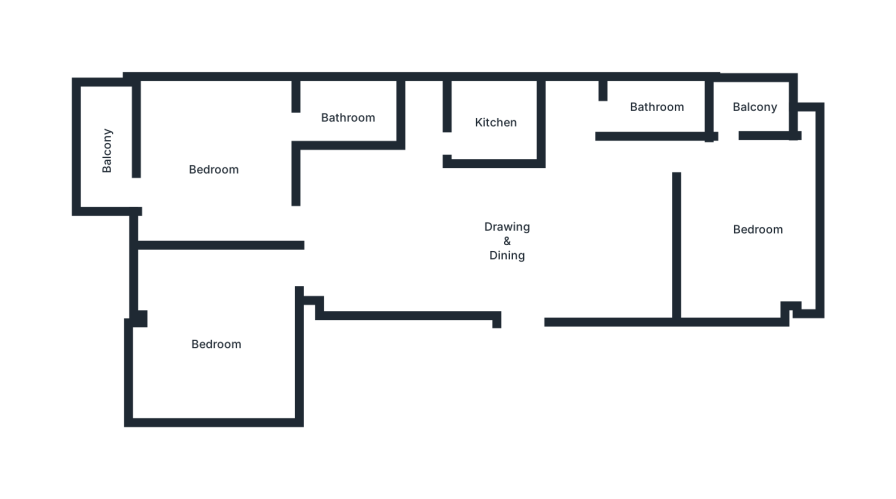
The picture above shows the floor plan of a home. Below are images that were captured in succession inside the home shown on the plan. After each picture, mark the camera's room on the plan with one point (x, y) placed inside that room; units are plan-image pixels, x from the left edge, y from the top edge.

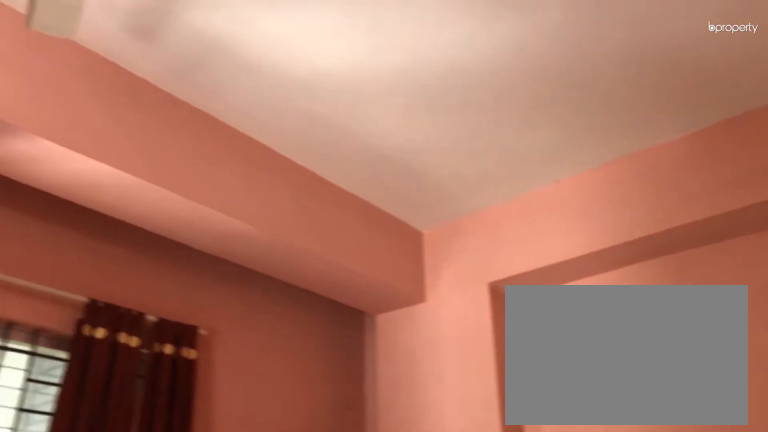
(763, 222)
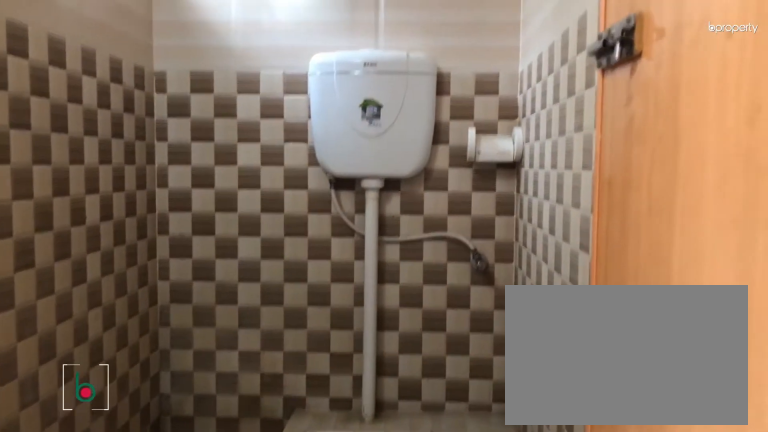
(653, 107)
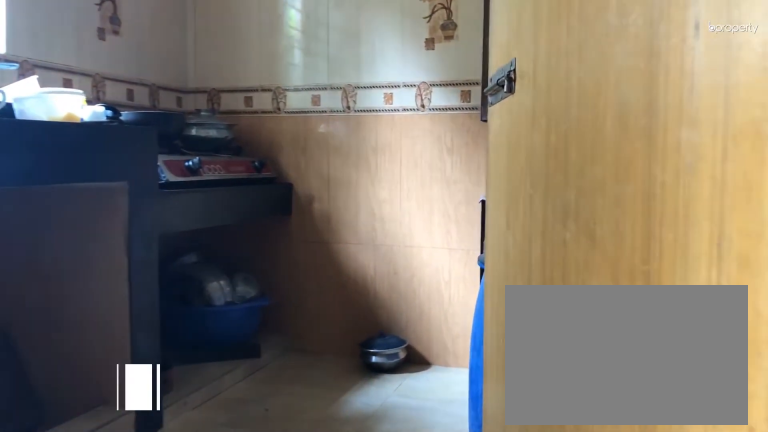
(491, 122)
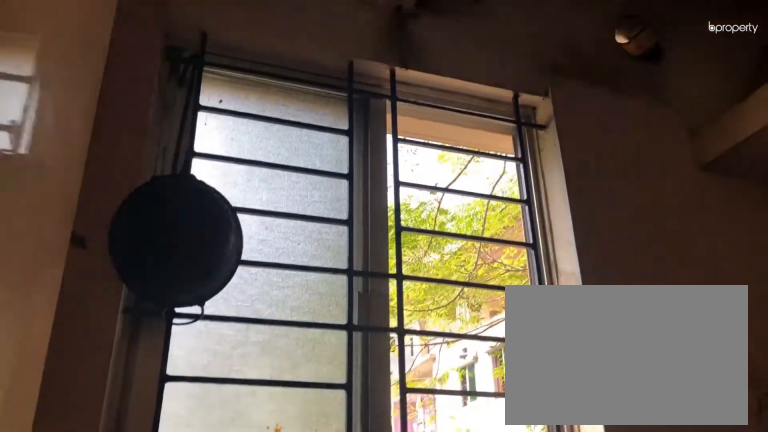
(490, 122)
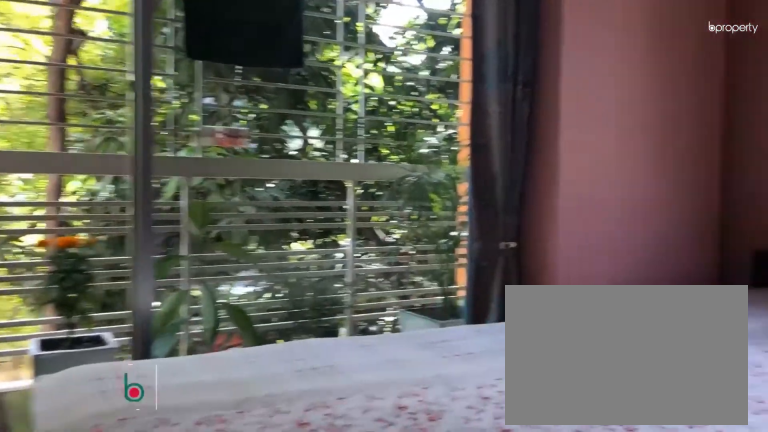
(212, 169)
